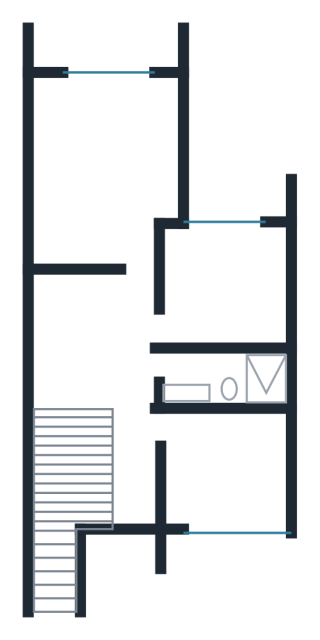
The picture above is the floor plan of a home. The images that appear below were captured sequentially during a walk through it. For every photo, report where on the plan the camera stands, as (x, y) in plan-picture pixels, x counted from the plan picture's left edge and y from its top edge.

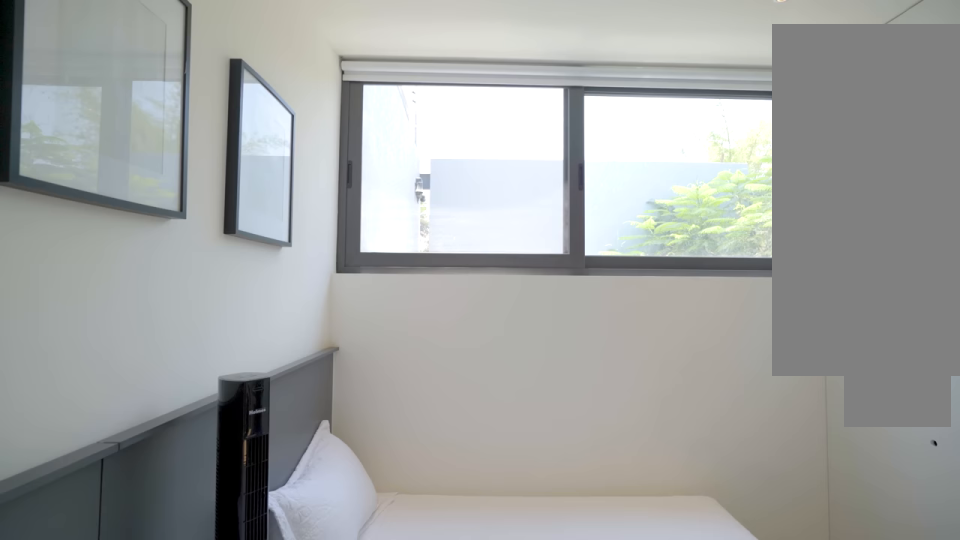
(192, 484)
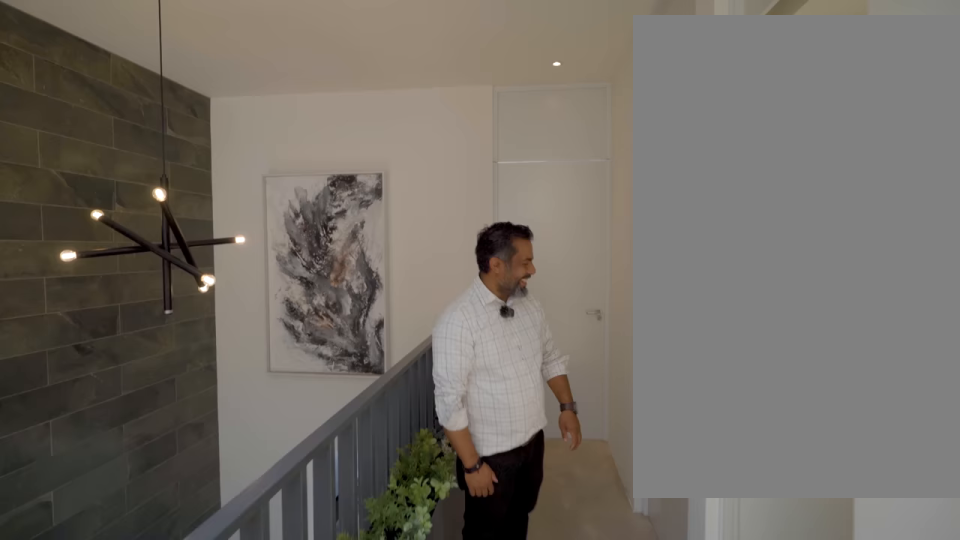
(138, 358)
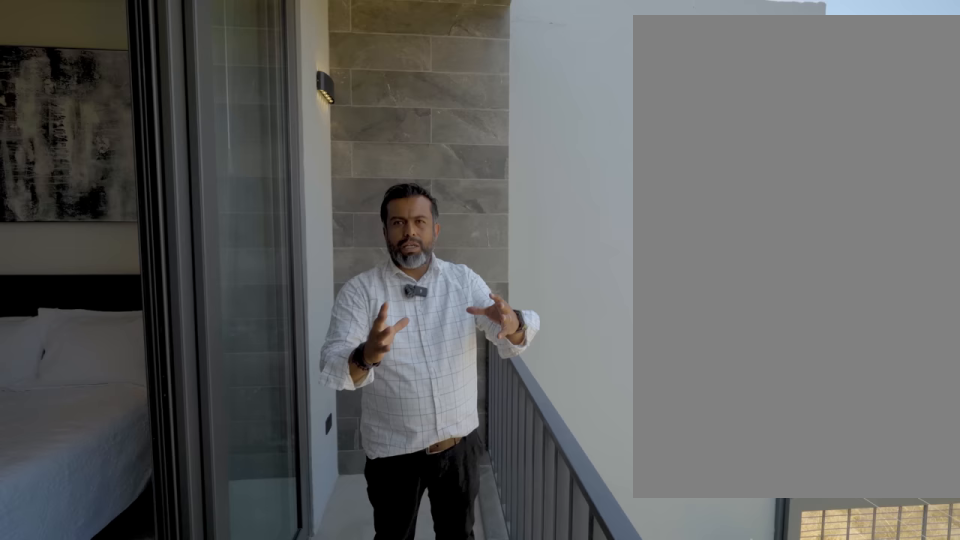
(120, 54)
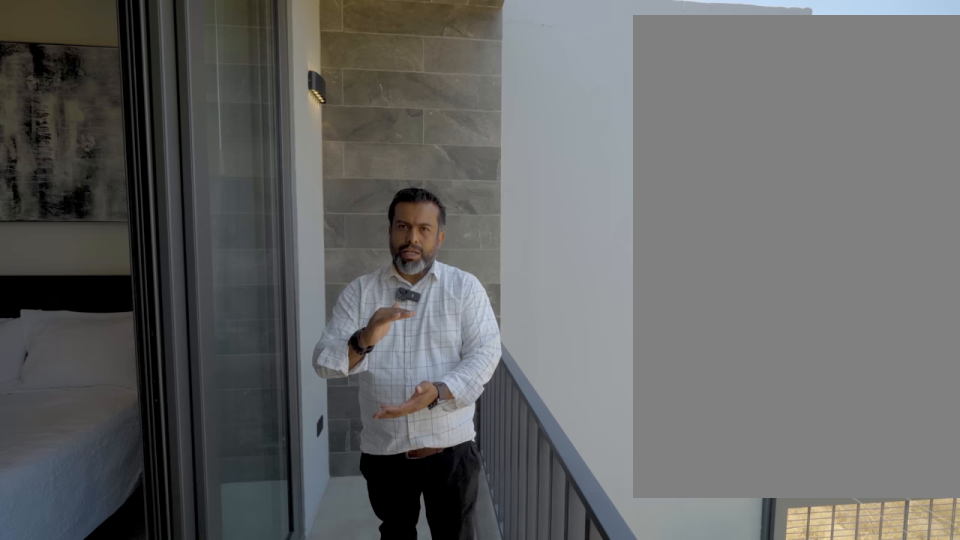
(120, 54)
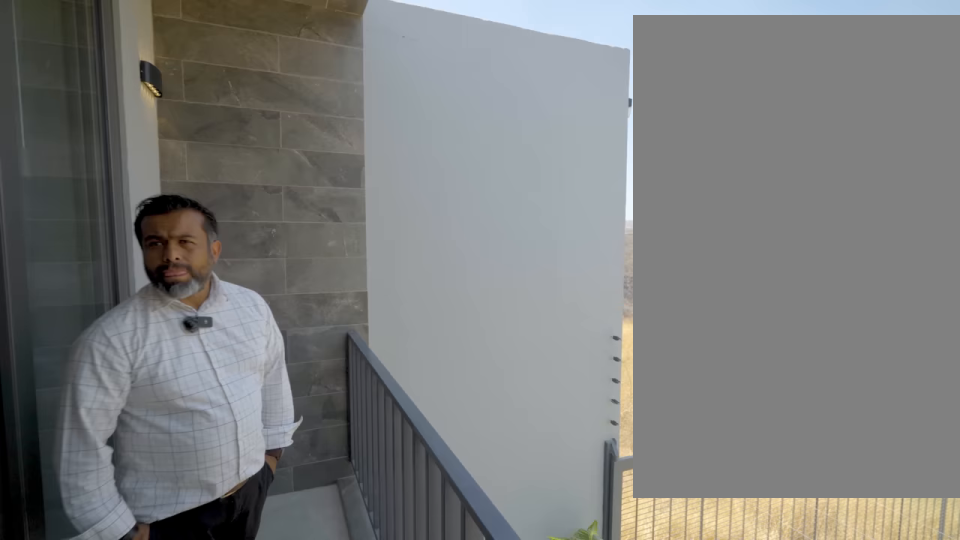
(121, 54)
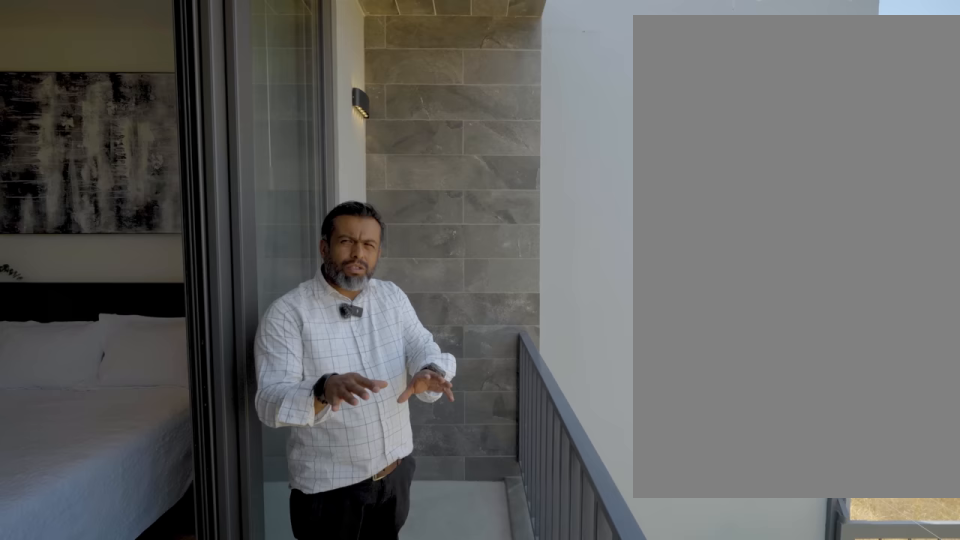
(120, 54)
